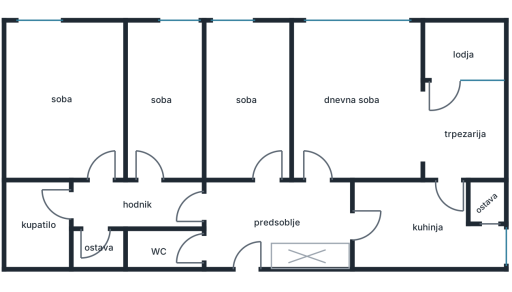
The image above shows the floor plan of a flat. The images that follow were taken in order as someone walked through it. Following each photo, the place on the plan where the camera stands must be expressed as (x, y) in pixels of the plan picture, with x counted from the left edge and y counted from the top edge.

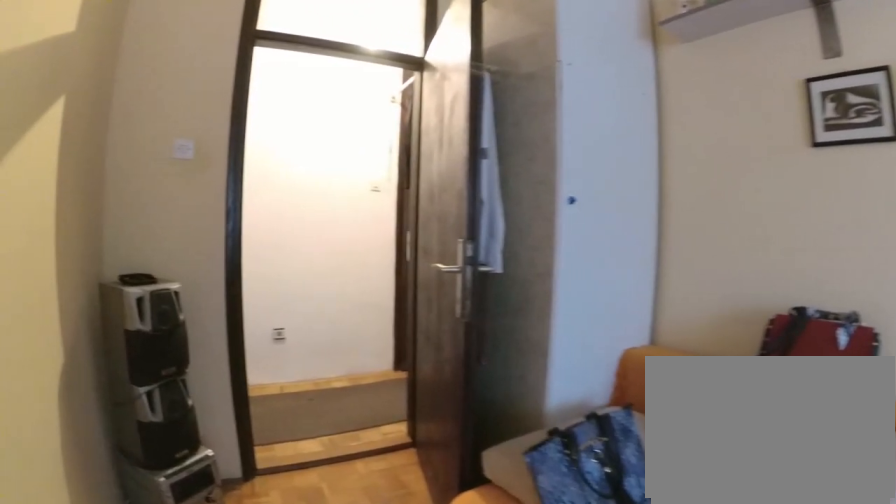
(160, 77)
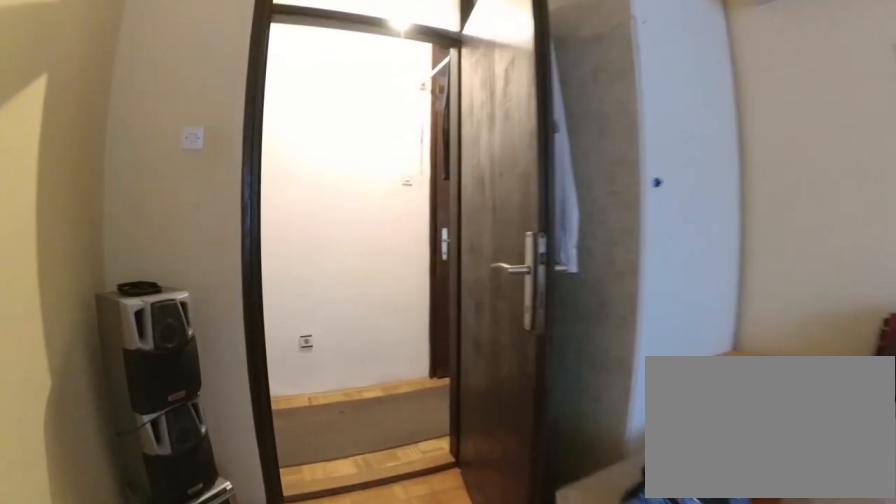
(158, 90)
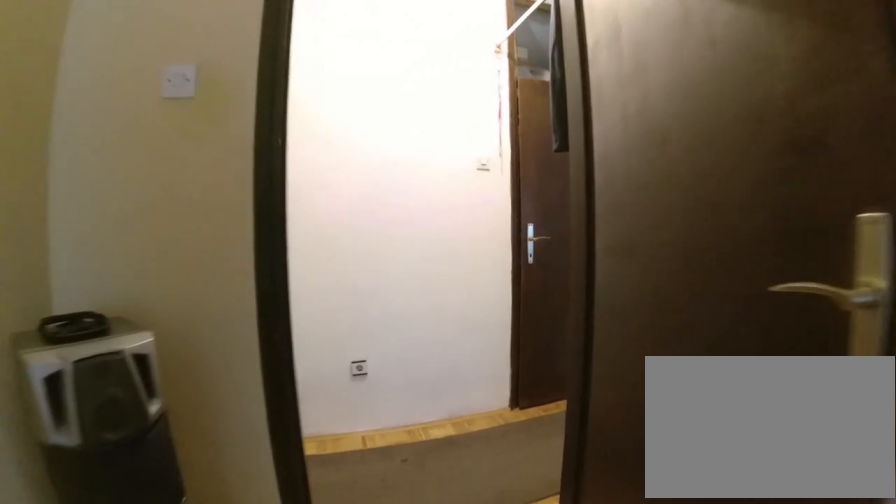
(158, 121)
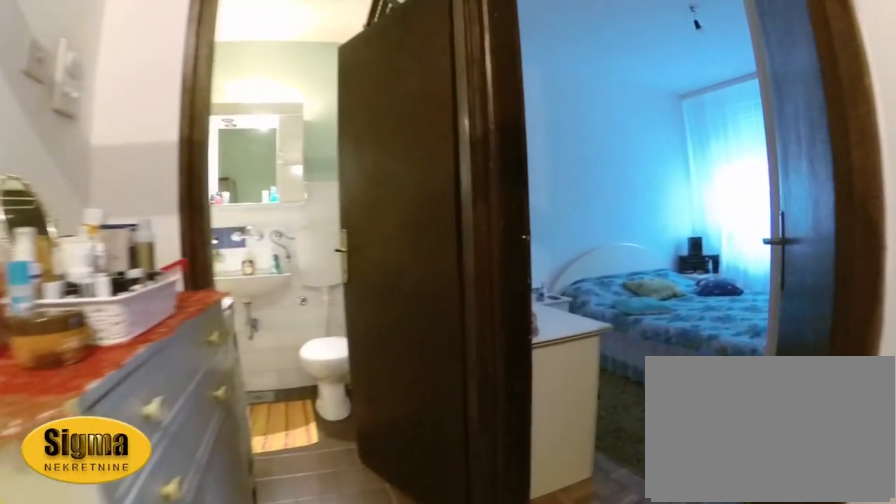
(123, 209)
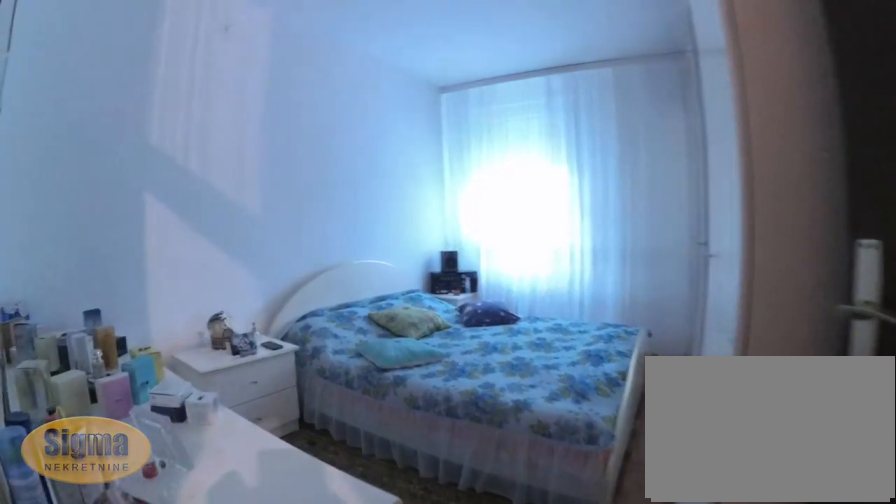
(106, 194)
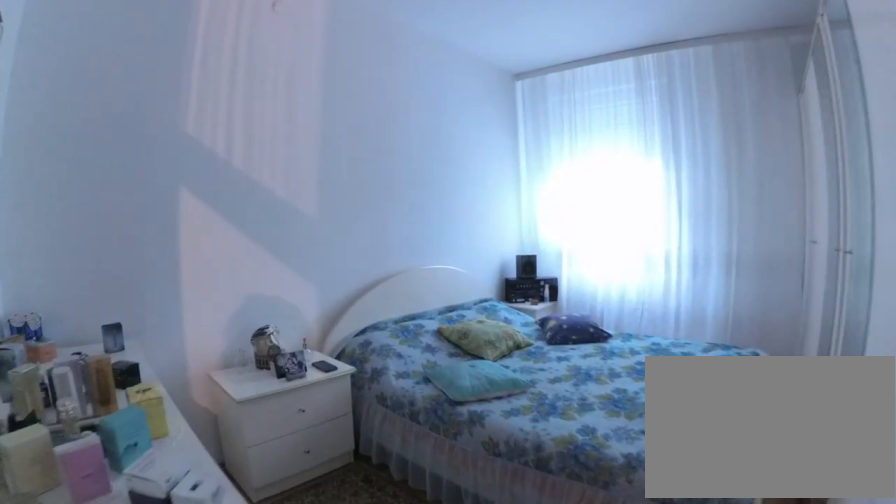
(100, 178)
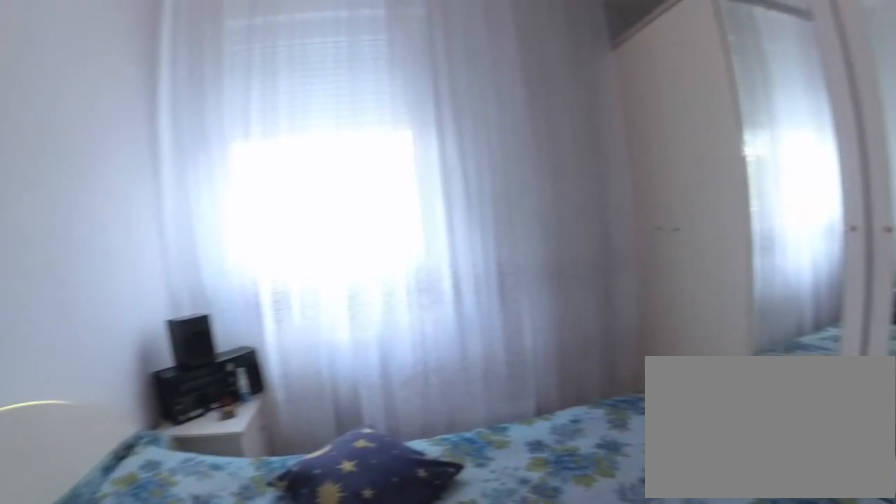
(45, 122)
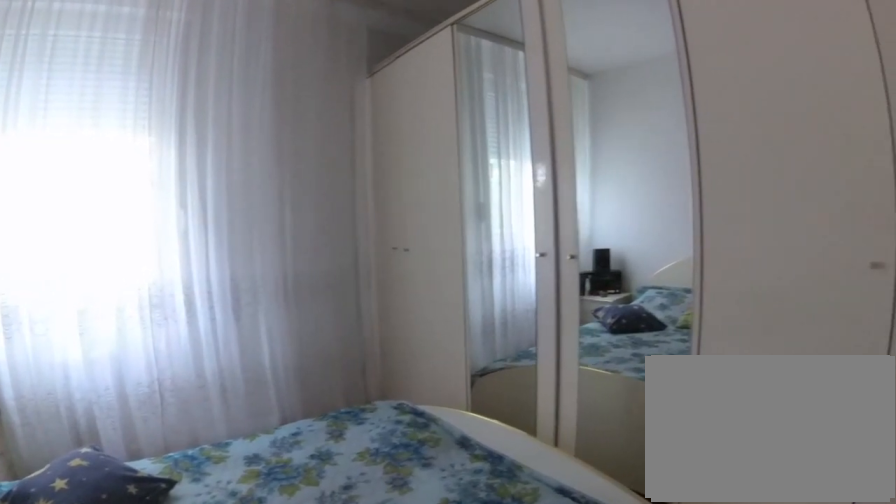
(38, 118)
